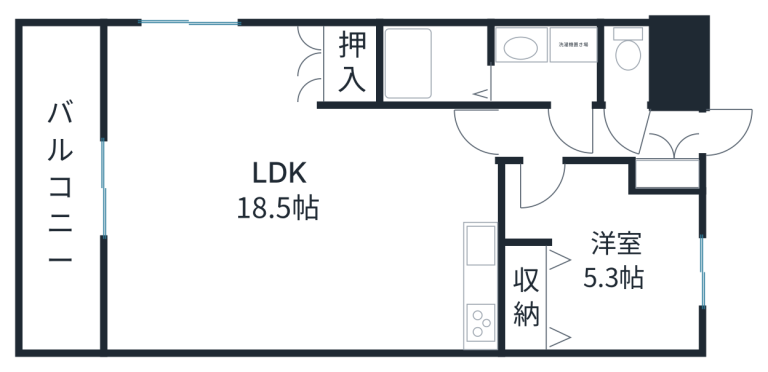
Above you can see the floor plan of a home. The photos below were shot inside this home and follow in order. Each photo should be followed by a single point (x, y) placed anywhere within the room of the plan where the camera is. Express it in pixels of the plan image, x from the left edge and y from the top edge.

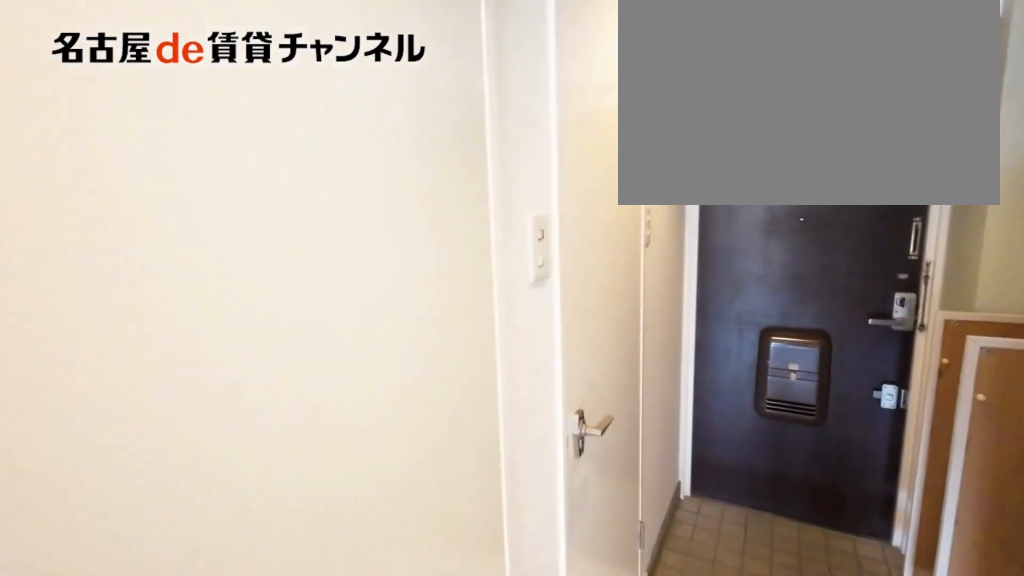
(570, 132)
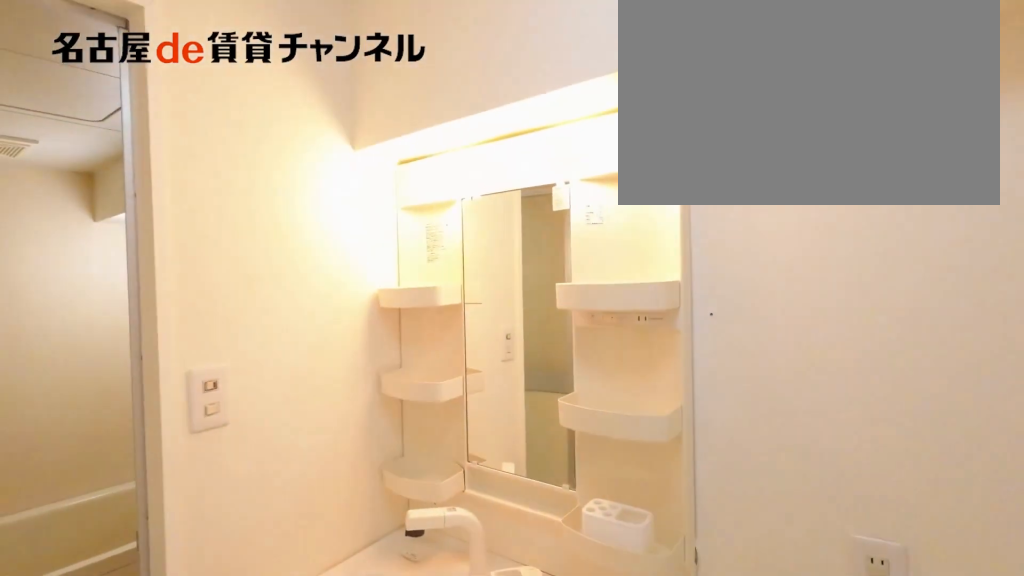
(546, 62)
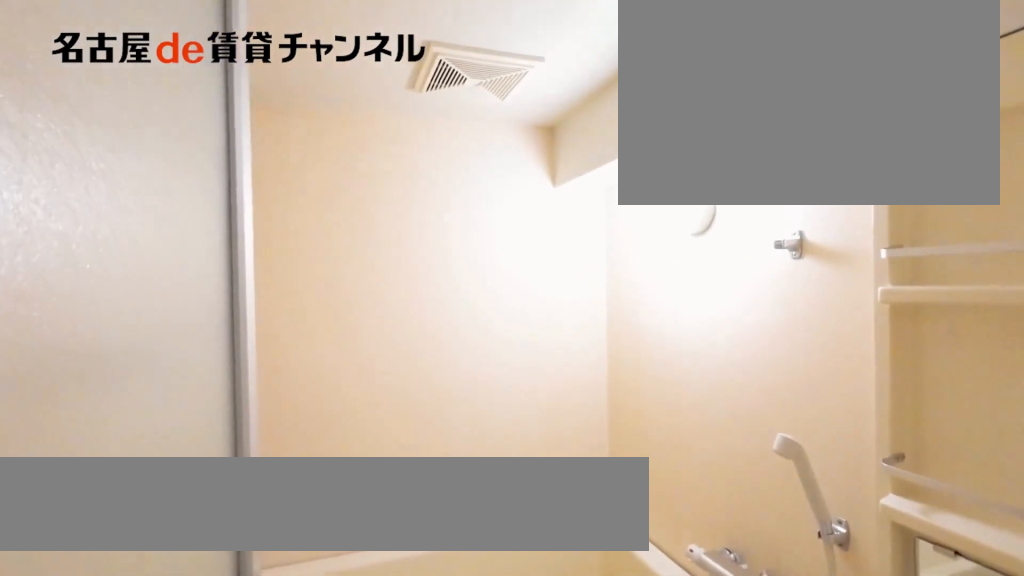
(436, 65)
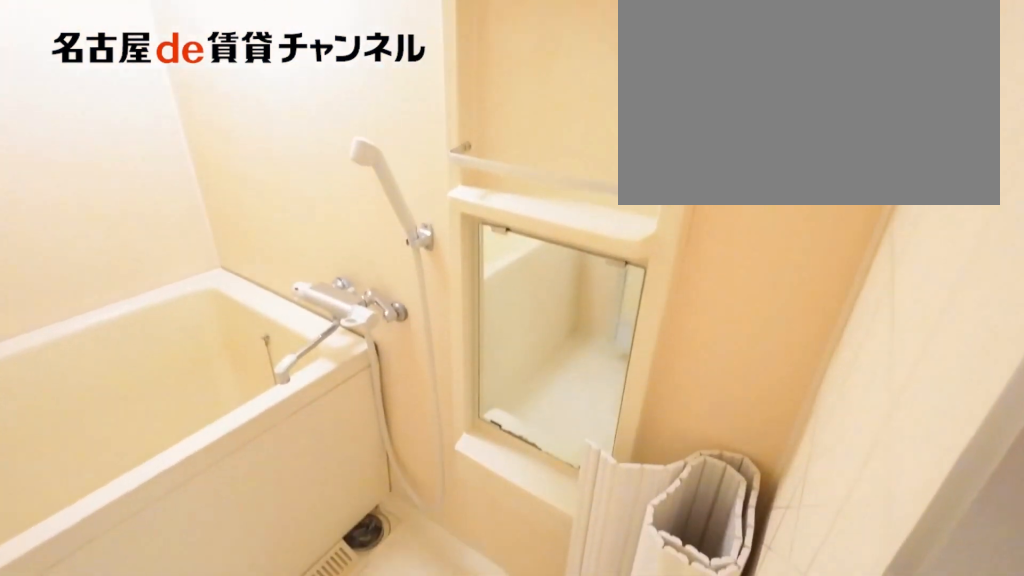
(436, 65)
